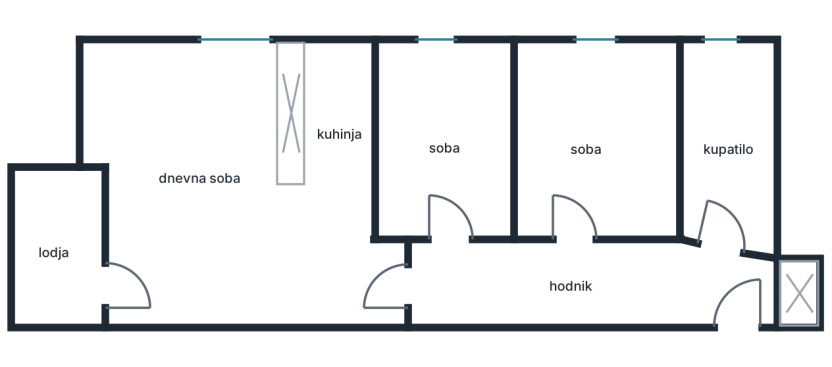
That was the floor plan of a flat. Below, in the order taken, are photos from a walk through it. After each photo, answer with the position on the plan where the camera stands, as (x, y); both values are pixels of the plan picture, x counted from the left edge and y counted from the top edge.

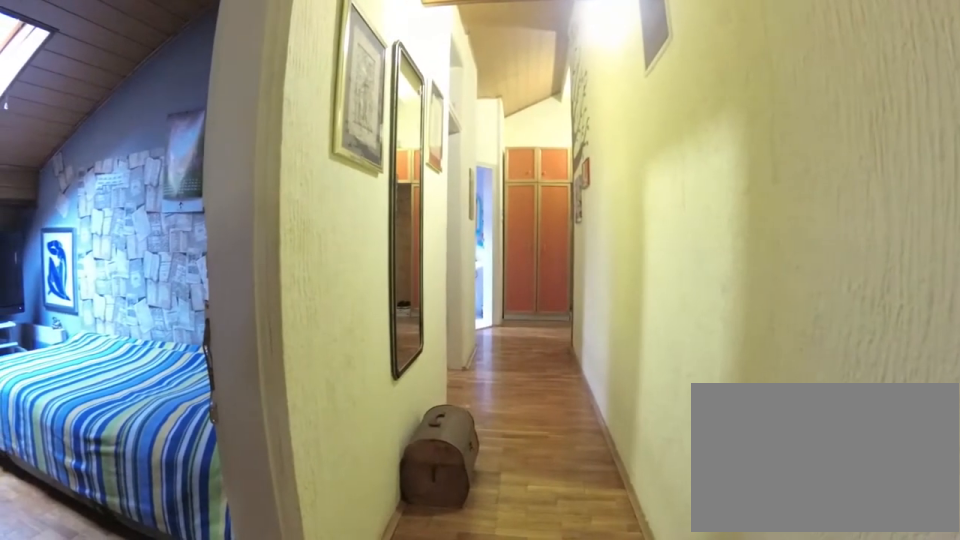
(411, 282)
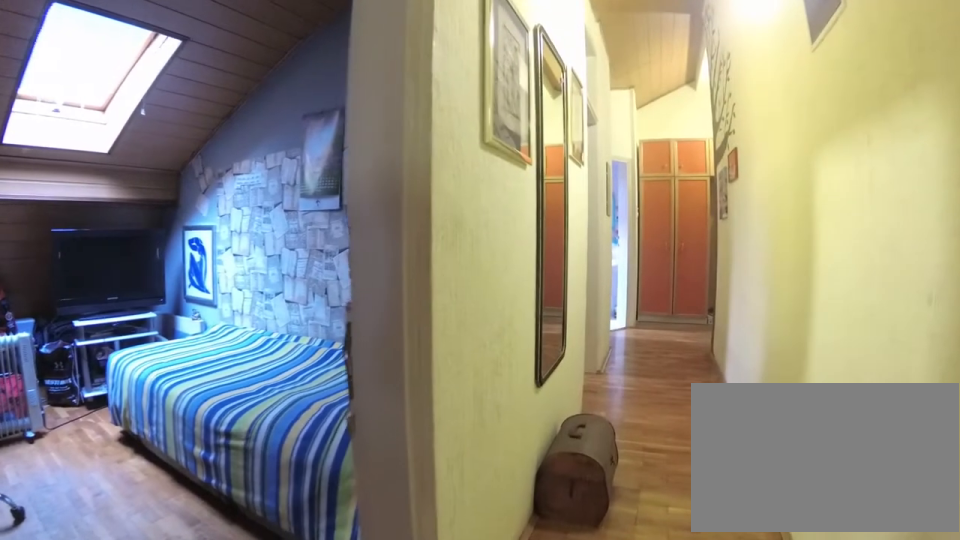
(413, 291)
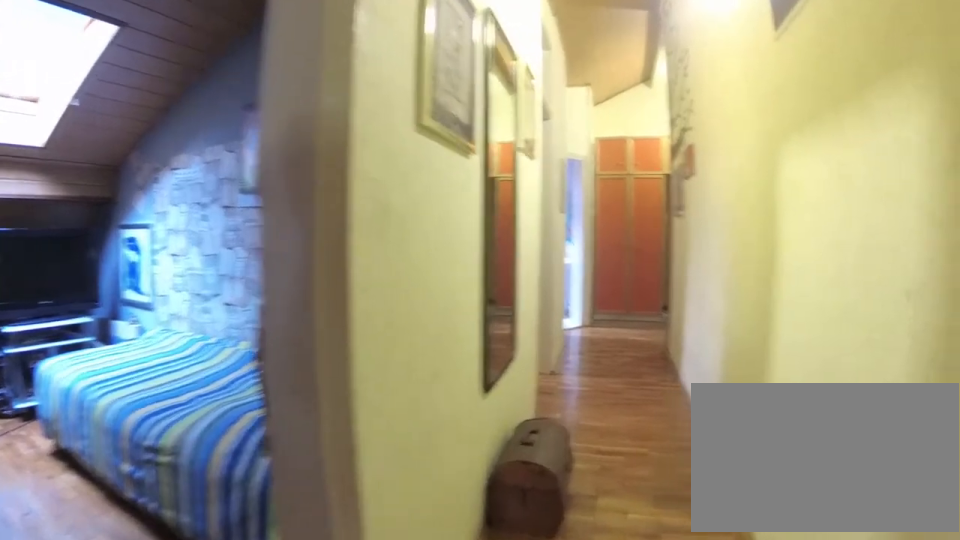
(426, 289)
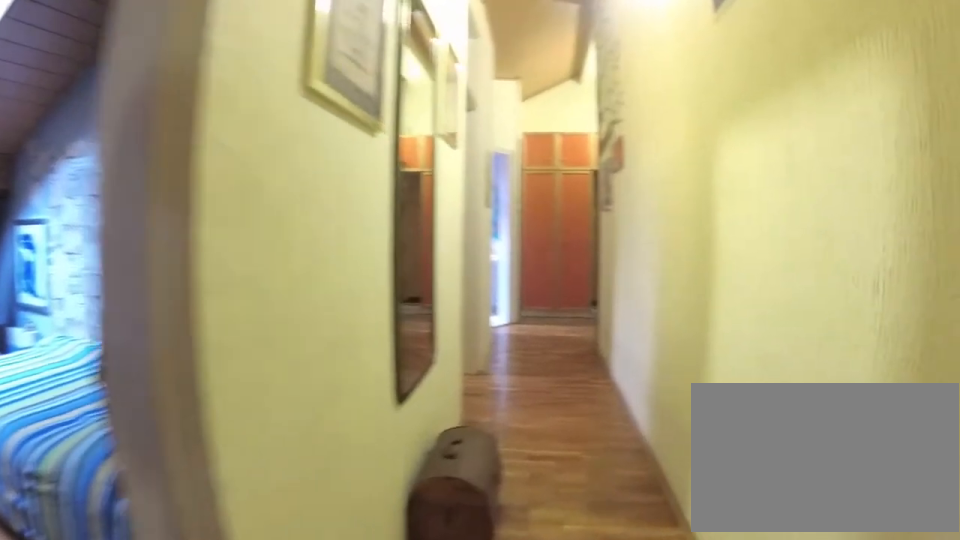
(438, 287)
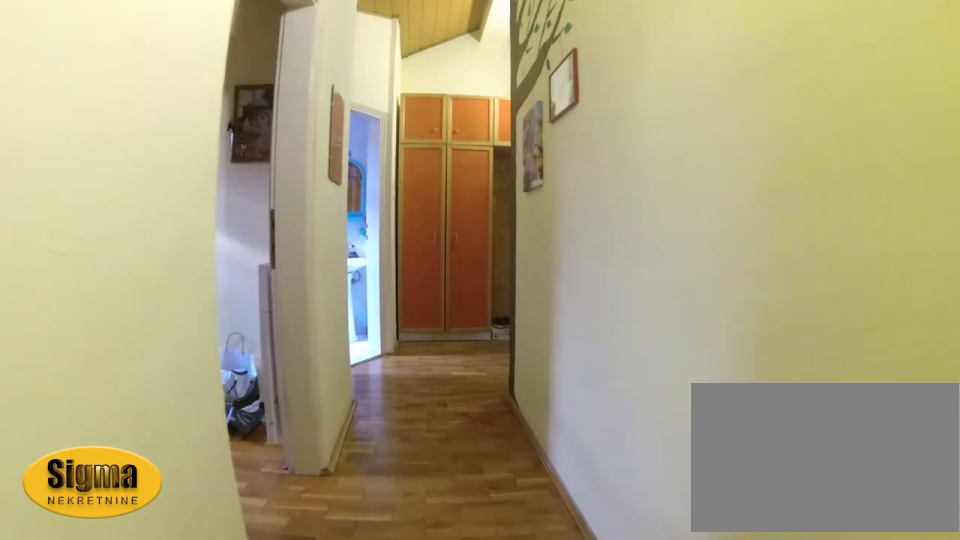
(509, 283)
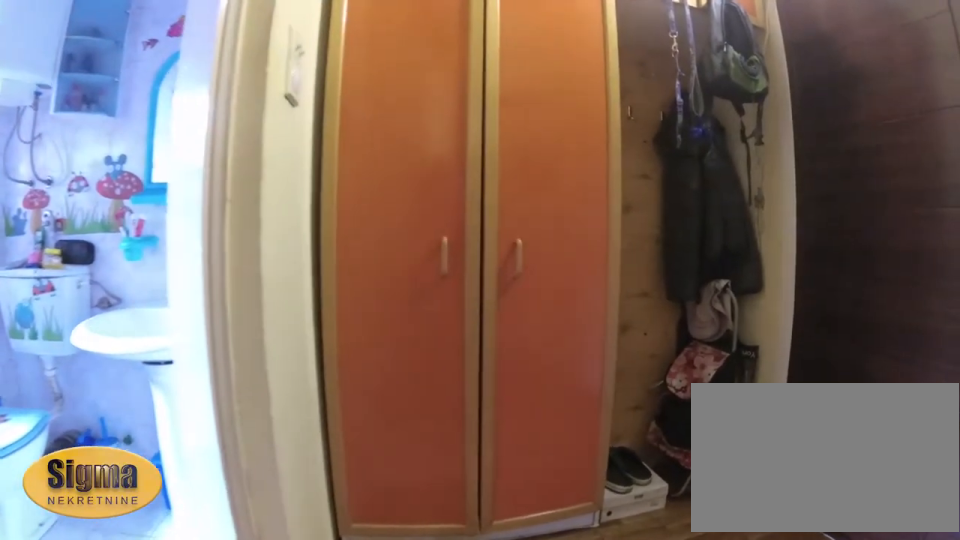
(673, 278)
